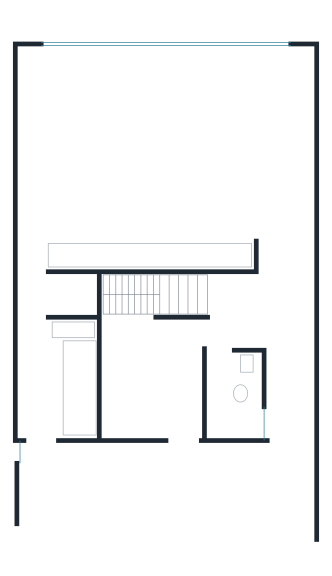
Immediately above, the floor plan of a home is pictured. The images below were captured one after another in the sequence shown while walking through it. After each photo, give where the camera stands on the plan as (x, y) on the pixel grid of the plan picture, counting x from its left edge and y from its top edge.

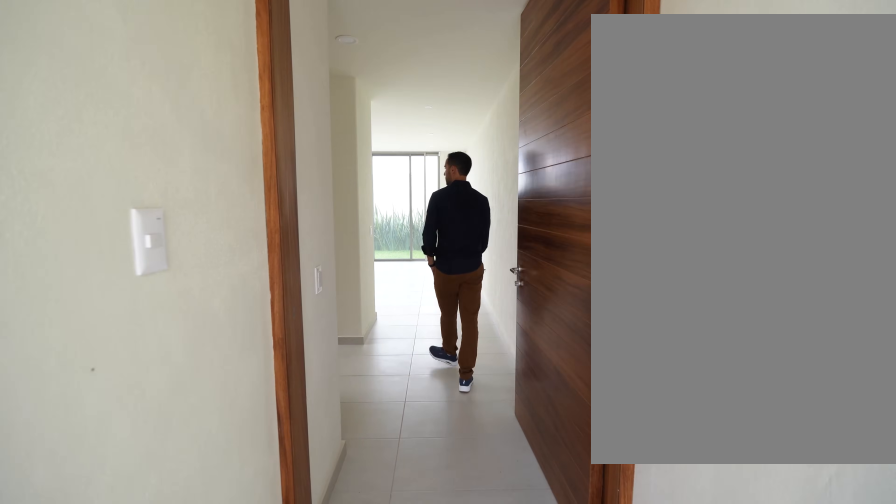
(290, 444)
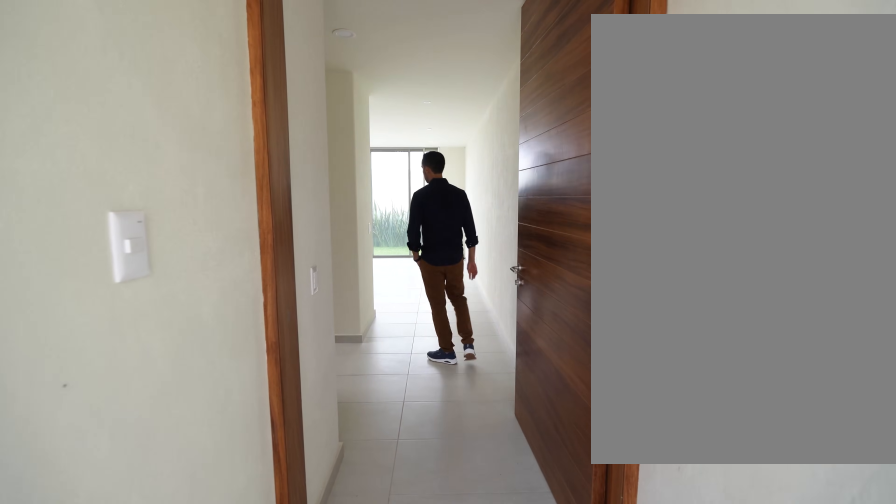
(291, 443)
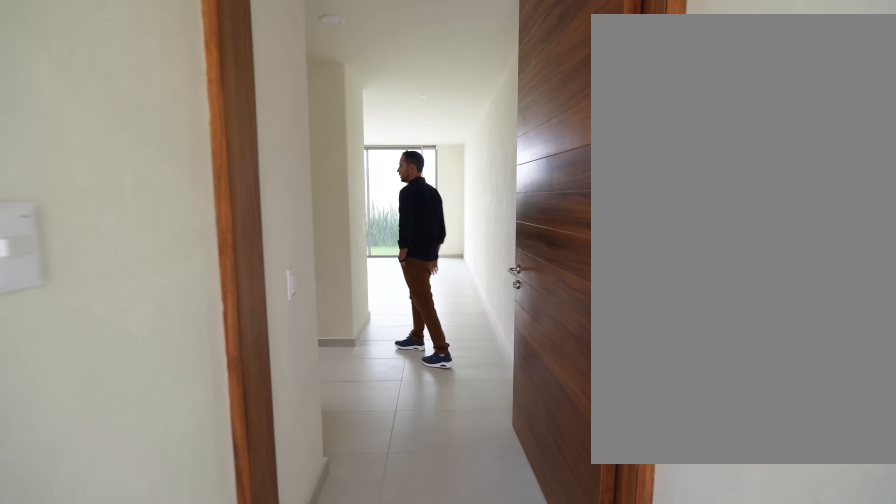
(291, 443)
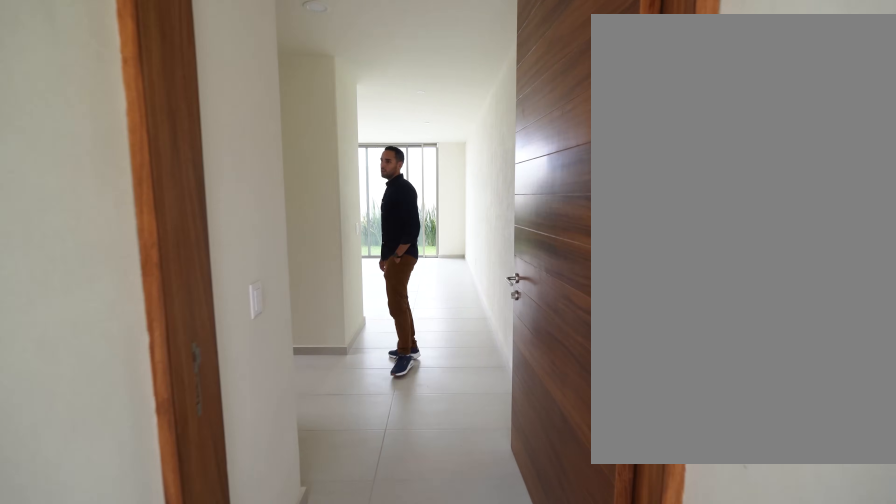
(290, 442)
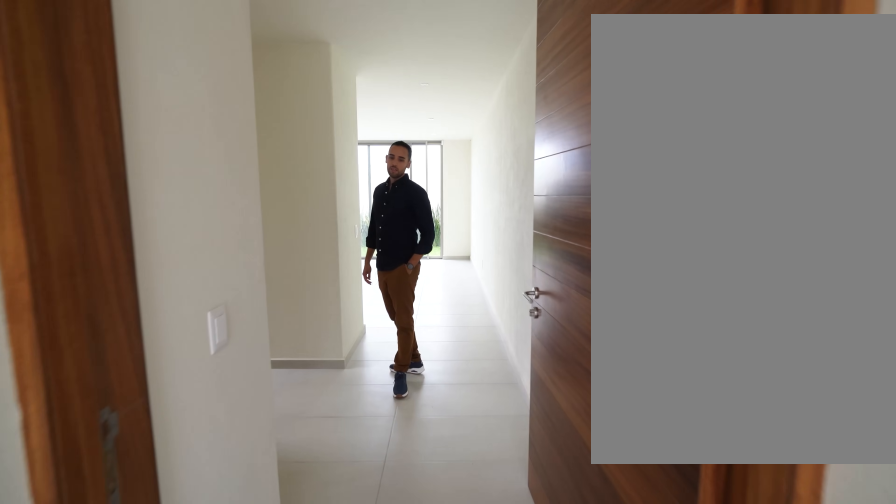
(290, 440)
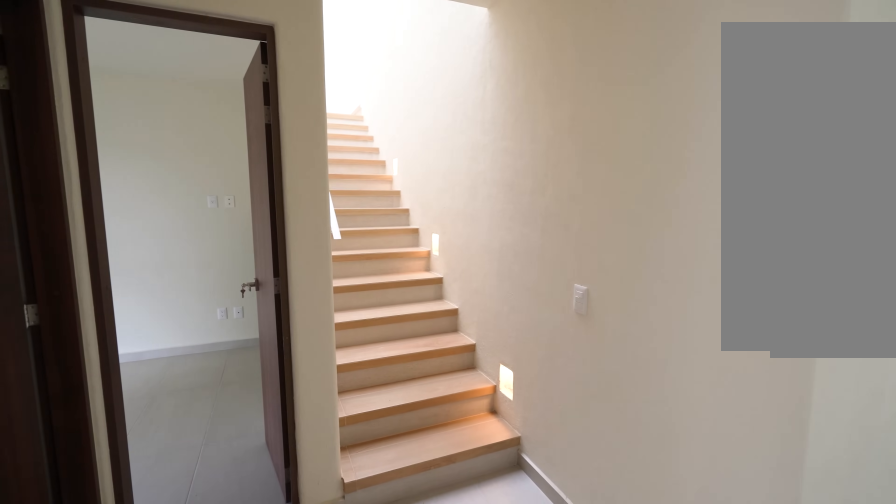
(294, 339)
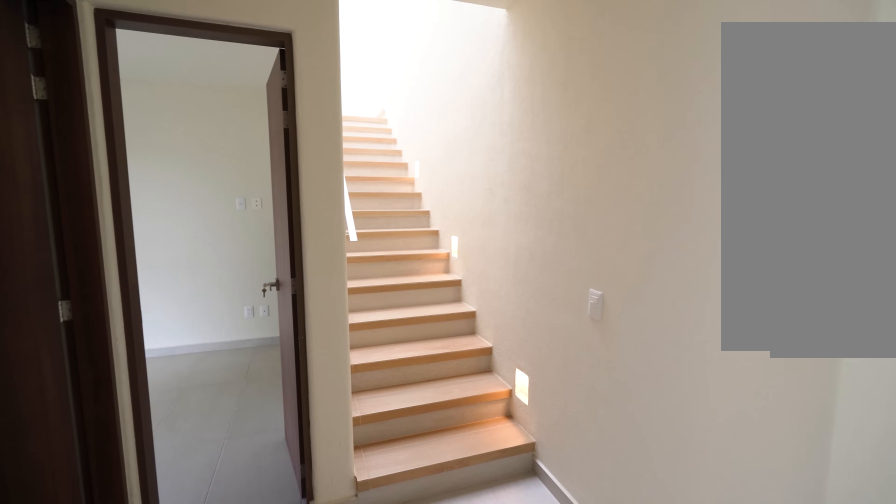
(294, 339)
